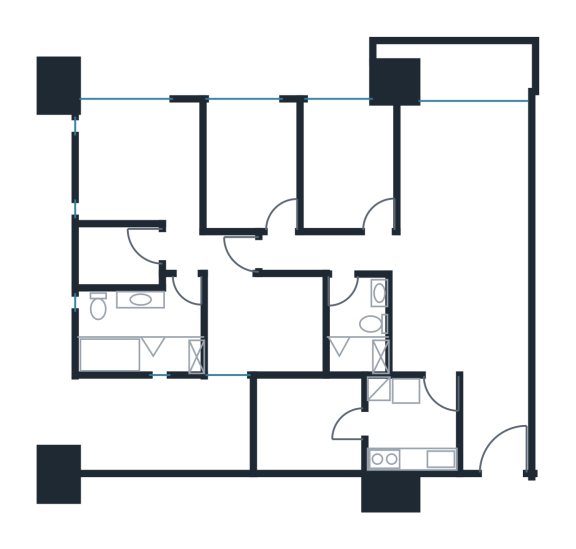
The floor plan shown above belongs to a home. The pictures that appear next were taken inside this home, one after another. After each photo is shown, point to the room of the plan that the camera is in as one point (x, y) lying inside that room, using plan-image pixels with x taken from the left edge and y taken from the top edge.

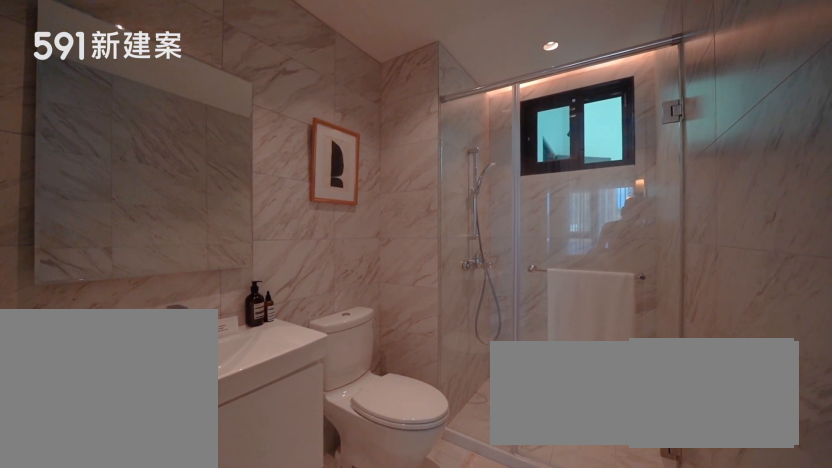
(355, 329)
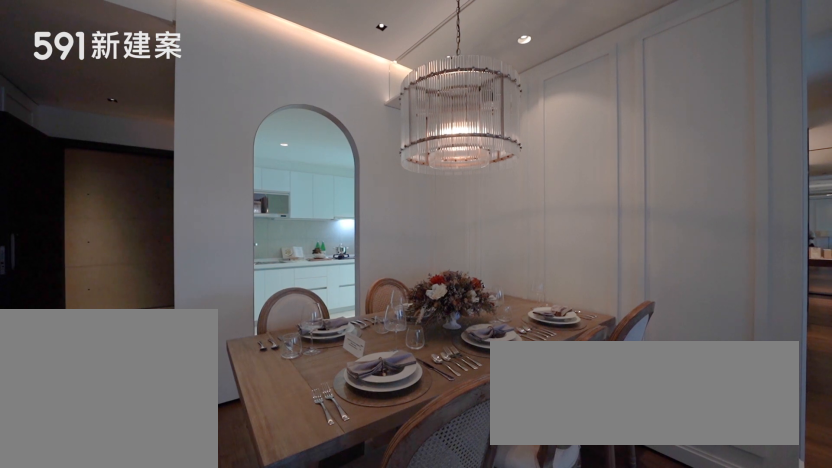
(457, 324)
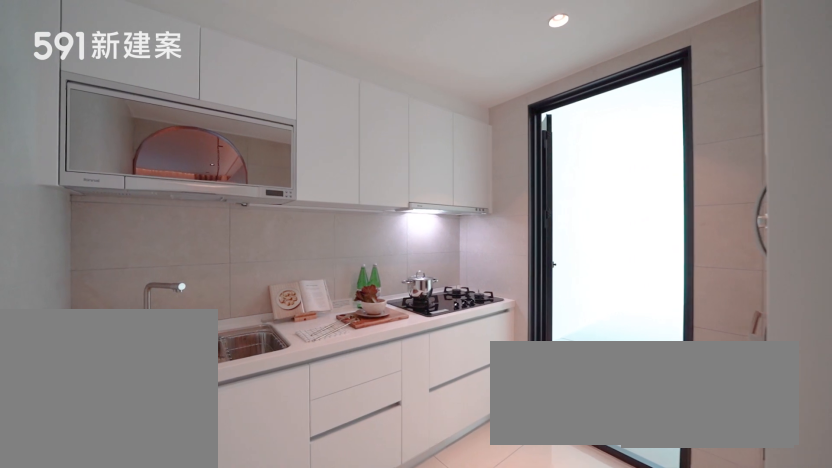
(409, 425)
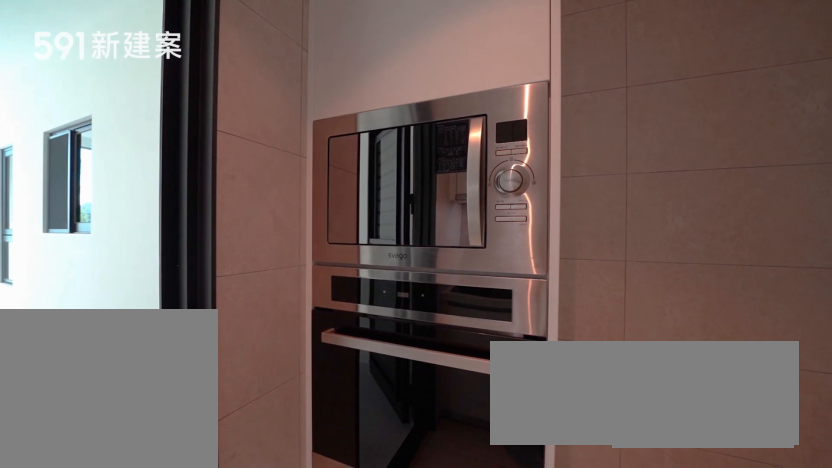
(409, 425)
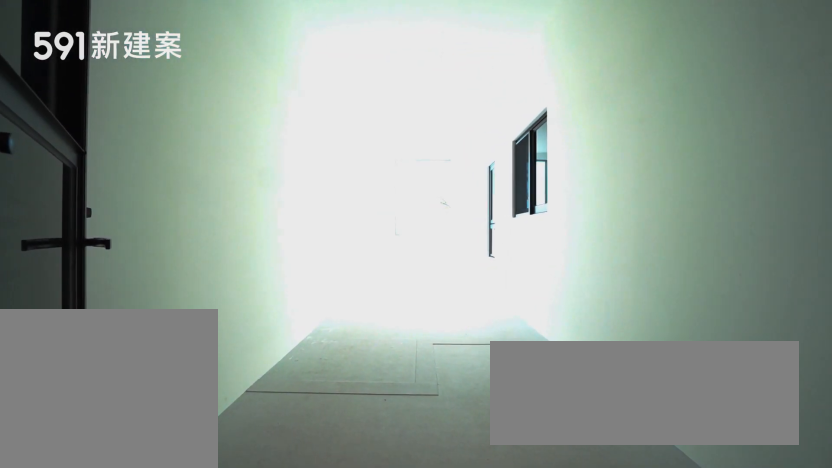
(311, 420)
